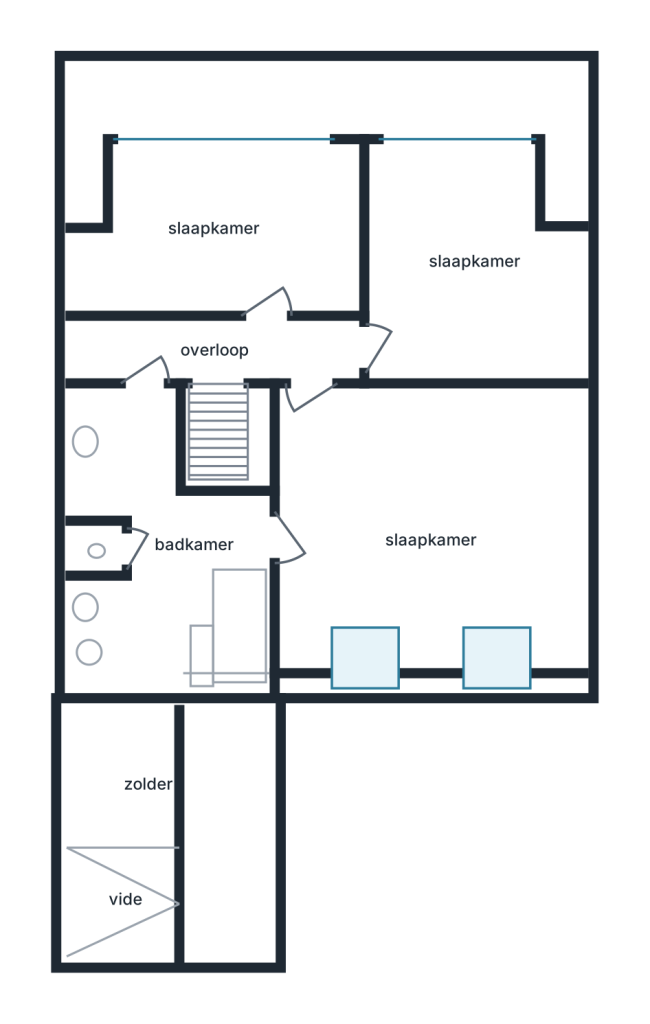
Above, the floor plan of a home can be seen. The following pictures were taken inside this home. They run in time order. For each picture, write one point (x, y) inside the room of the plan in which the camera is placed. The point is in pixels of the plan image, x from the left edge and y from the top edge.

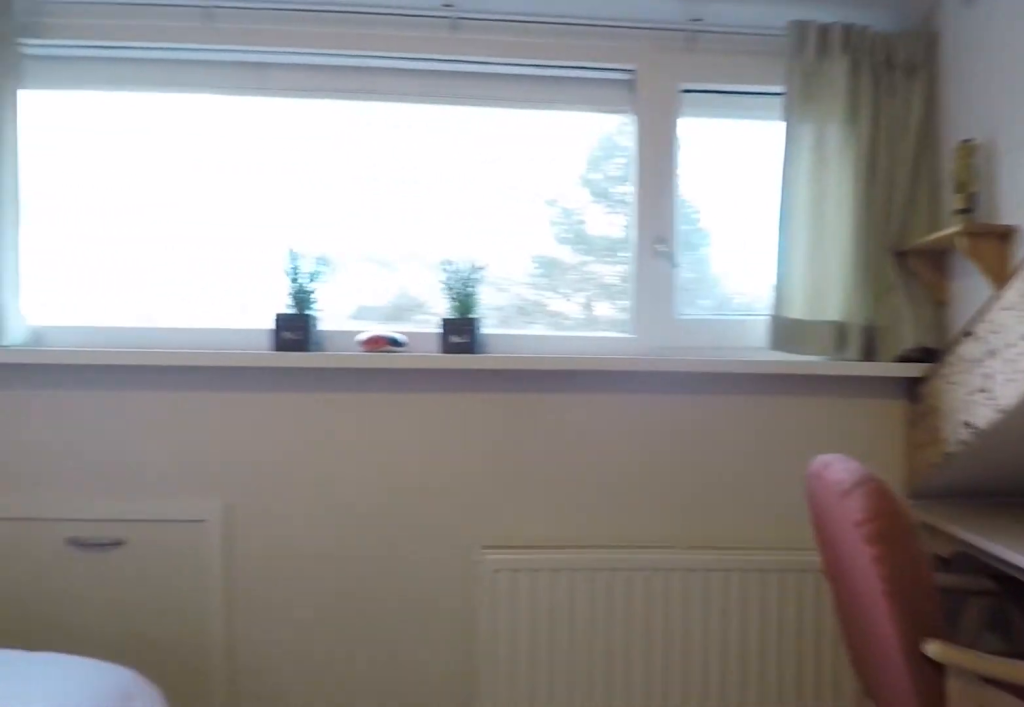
(452, 164)
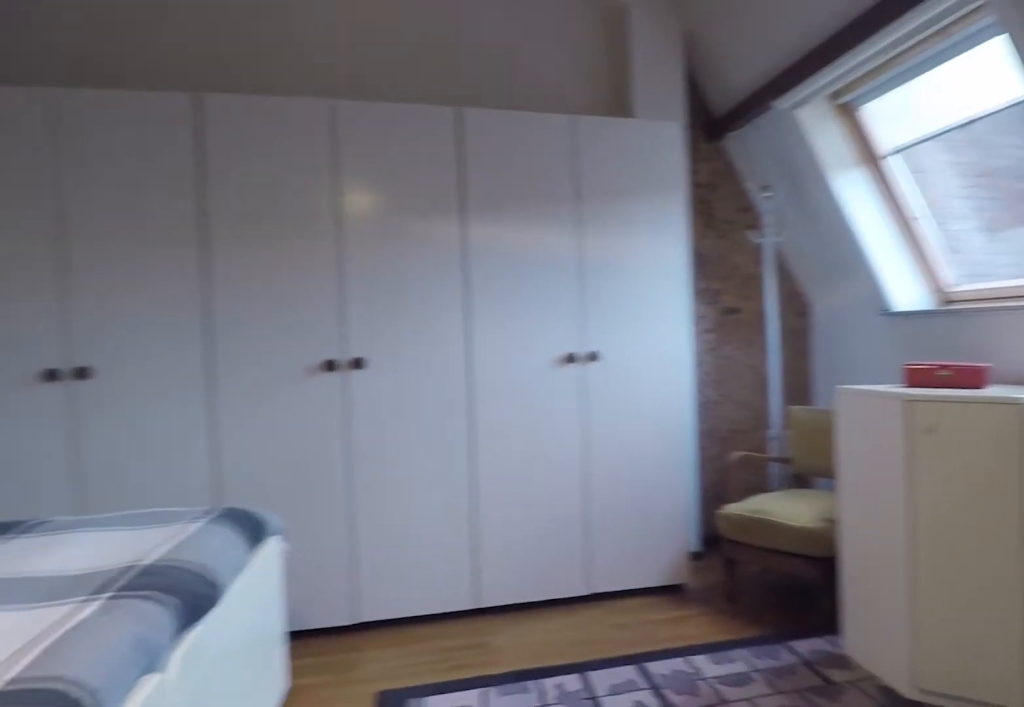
(428, 586)
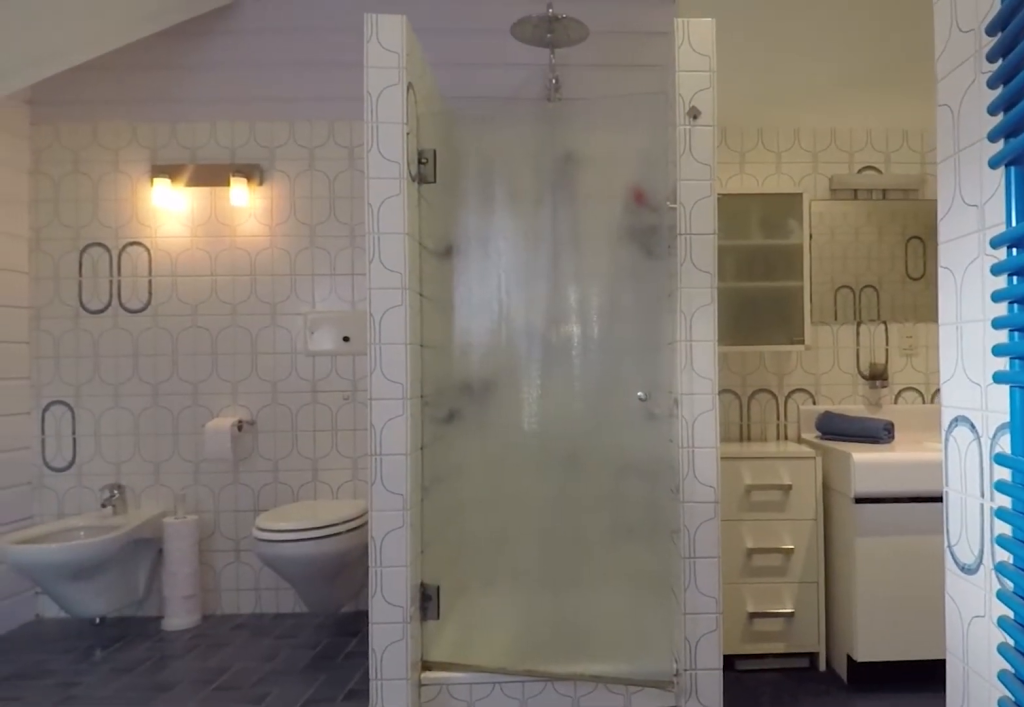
(158, 557)
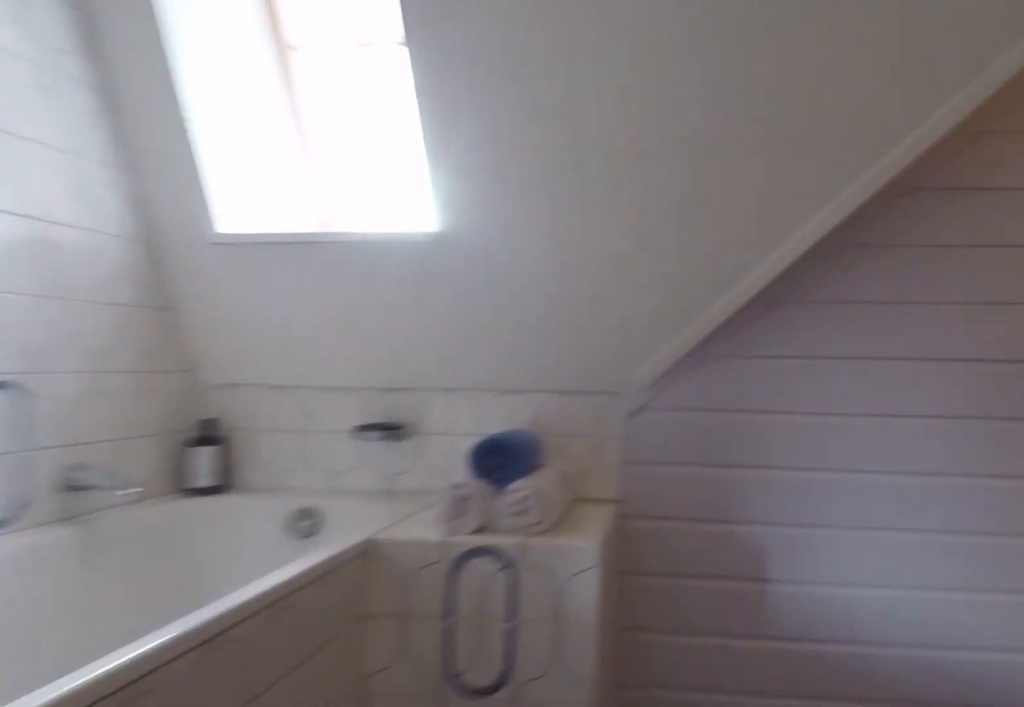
(158, 557)
